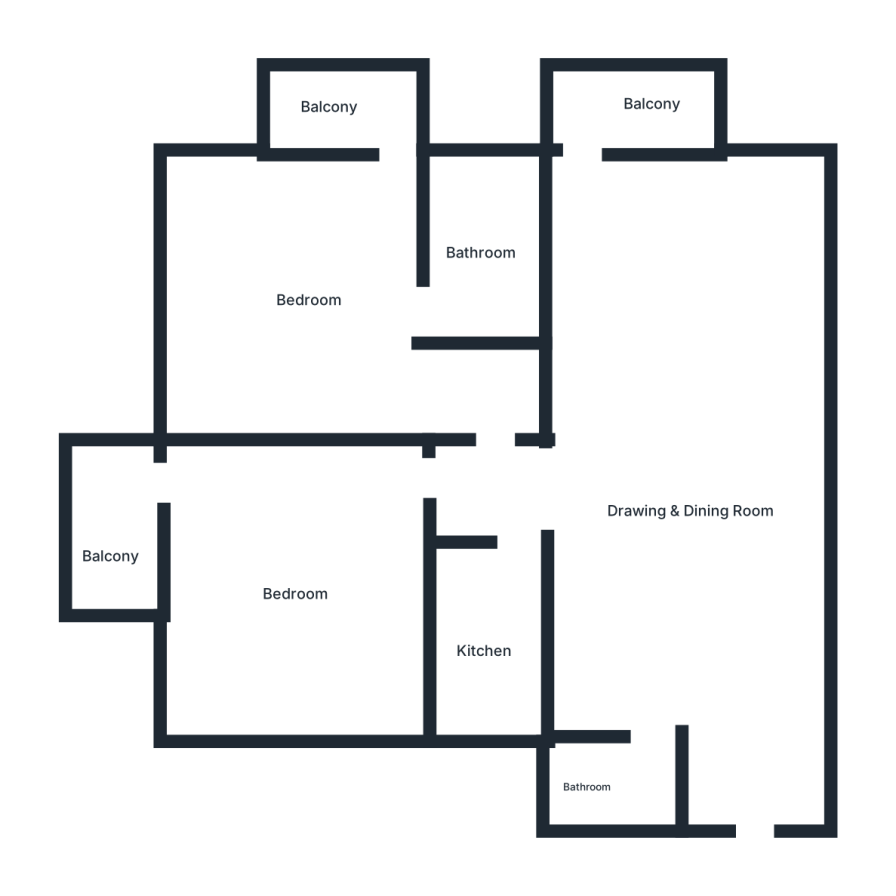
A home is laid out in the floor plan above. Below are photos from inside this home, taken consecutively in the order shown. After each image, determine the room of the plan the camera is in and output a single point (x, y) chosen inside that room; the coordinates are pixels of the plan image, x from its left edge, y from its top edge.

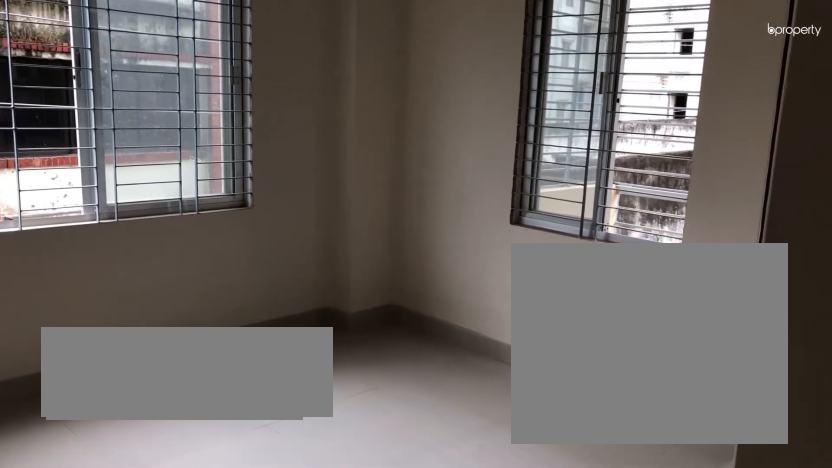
(305, 285)
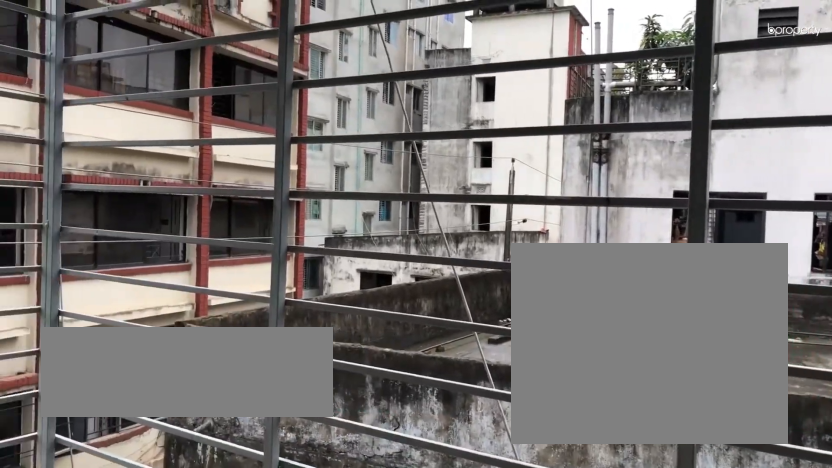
(330, 108)
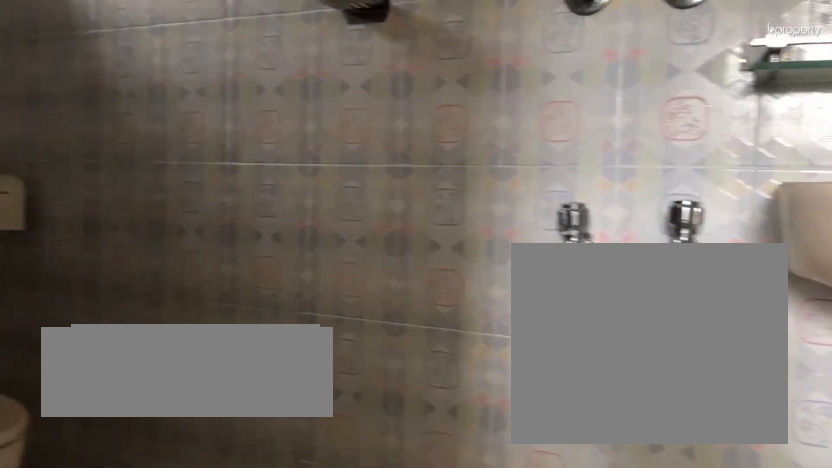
(488, 256)
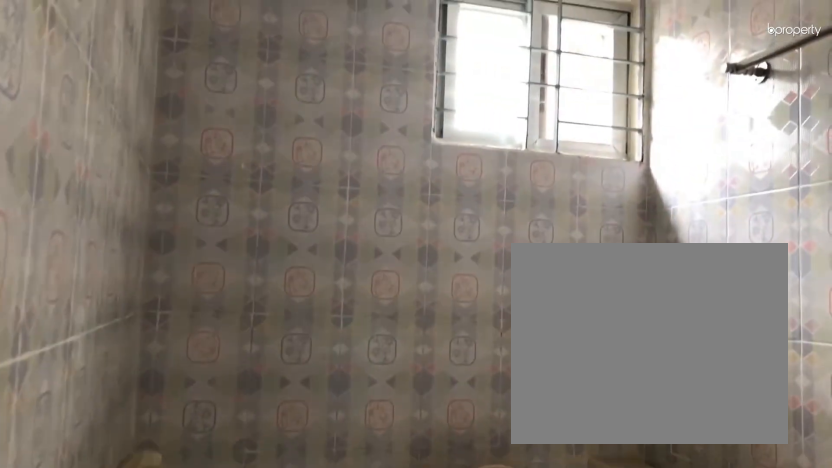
(488, 256)
